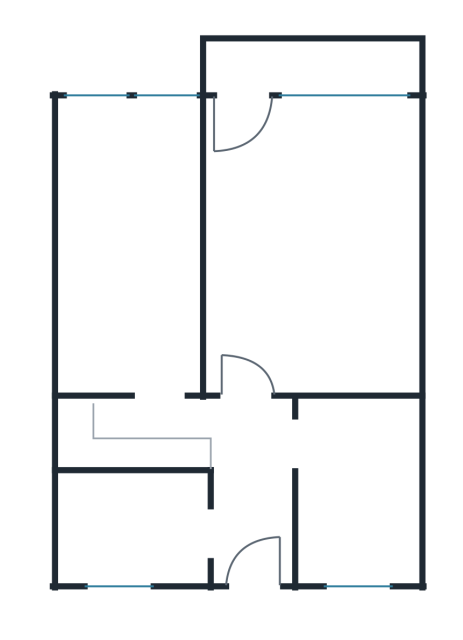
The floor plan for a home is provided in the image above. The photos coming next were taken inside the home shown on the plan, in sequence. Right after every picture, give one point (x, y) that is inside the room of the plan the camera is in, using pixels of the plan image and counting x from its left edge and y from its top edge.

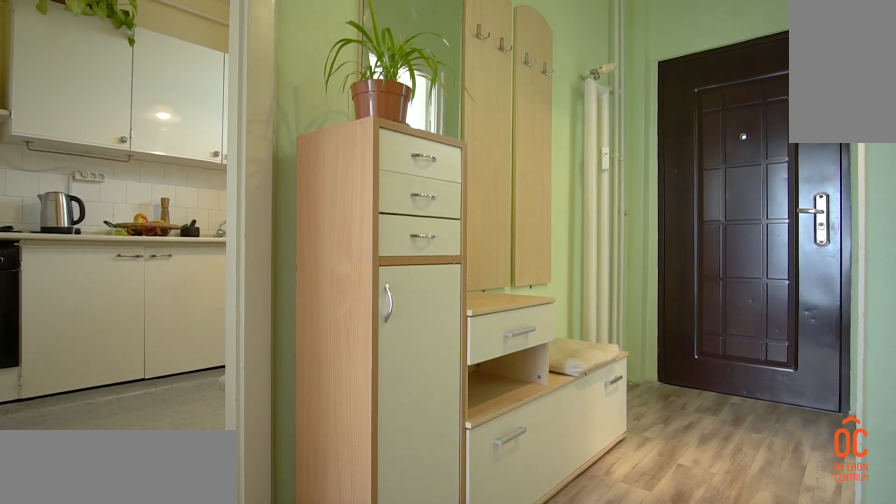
(250, 486)
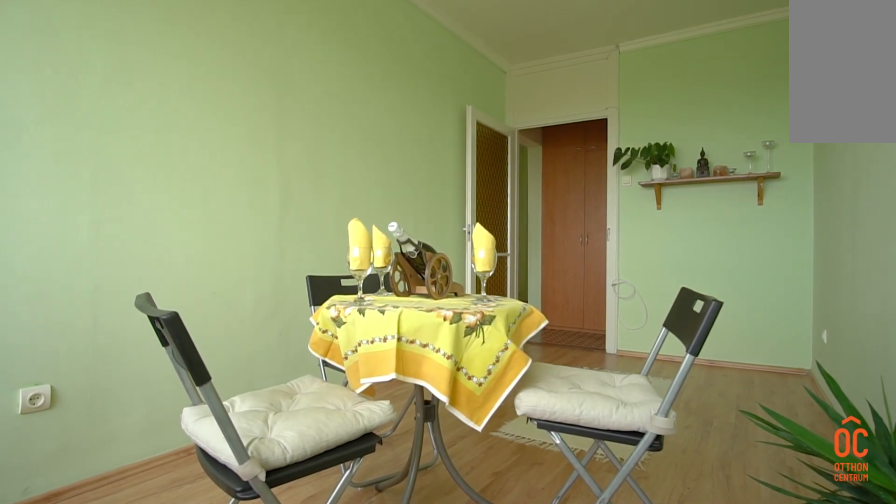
(136, 240)
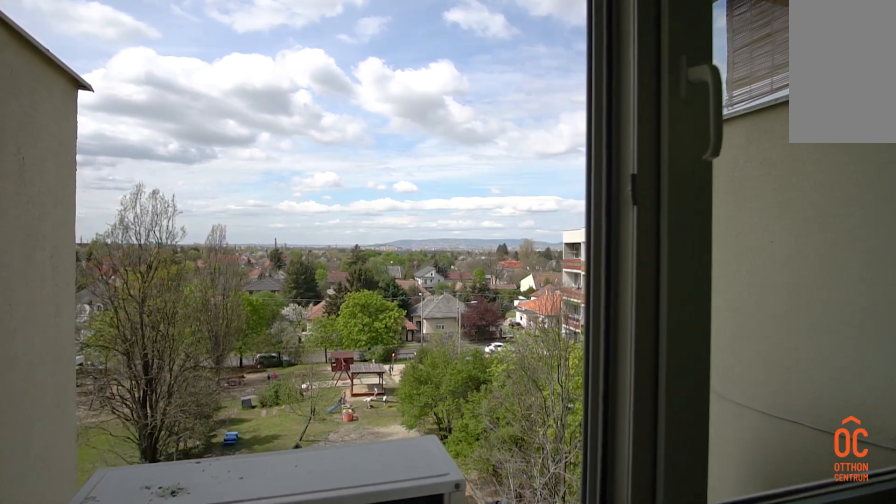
(136, 241)
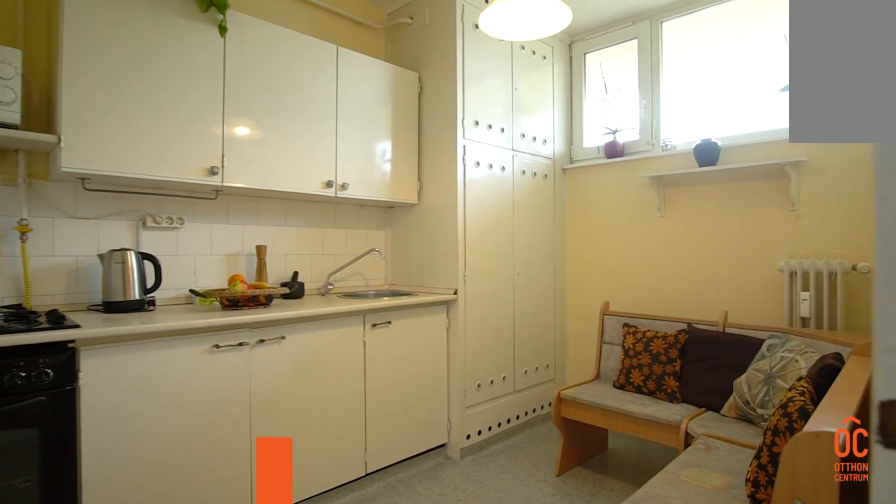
(362, 497)
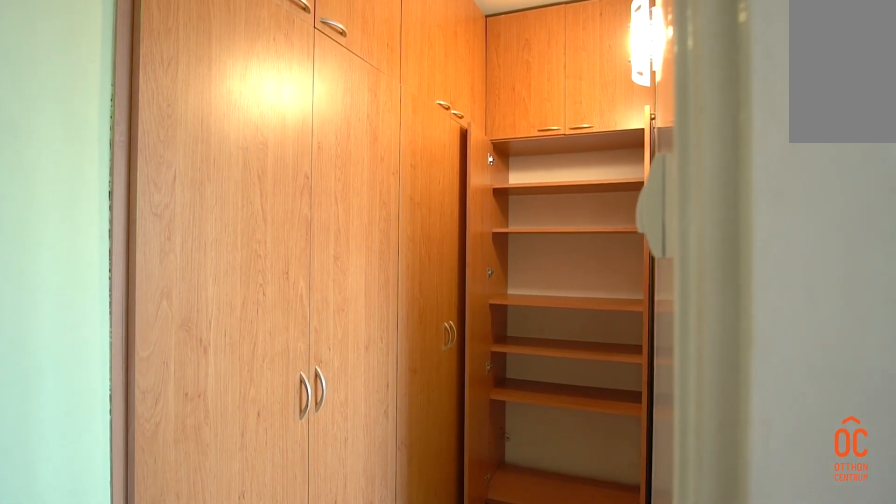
(129, 434)
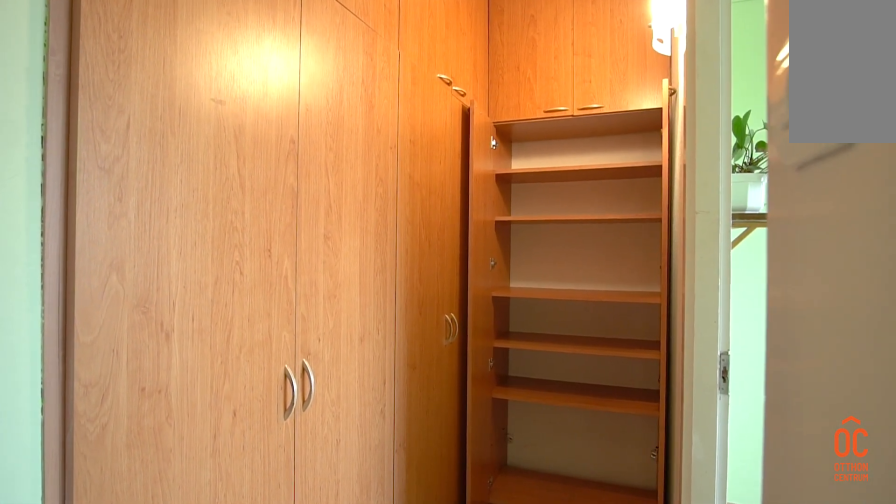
(129, 434)
